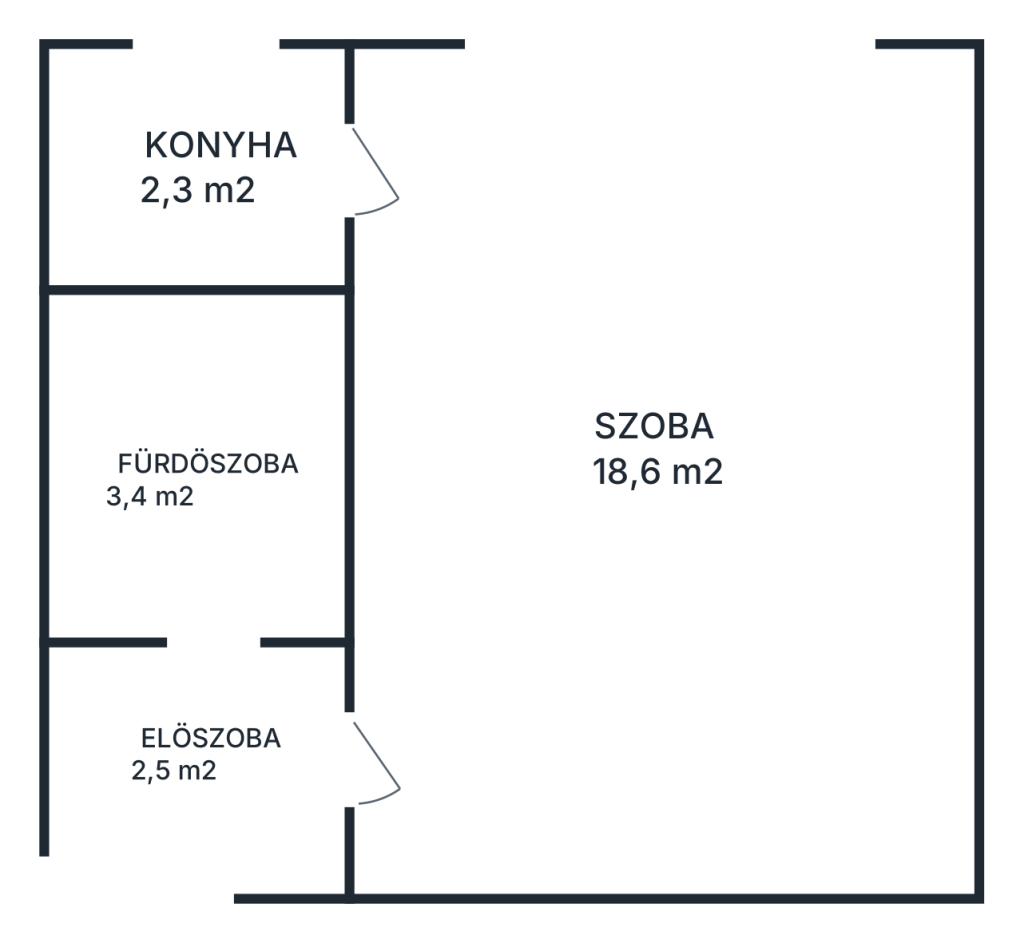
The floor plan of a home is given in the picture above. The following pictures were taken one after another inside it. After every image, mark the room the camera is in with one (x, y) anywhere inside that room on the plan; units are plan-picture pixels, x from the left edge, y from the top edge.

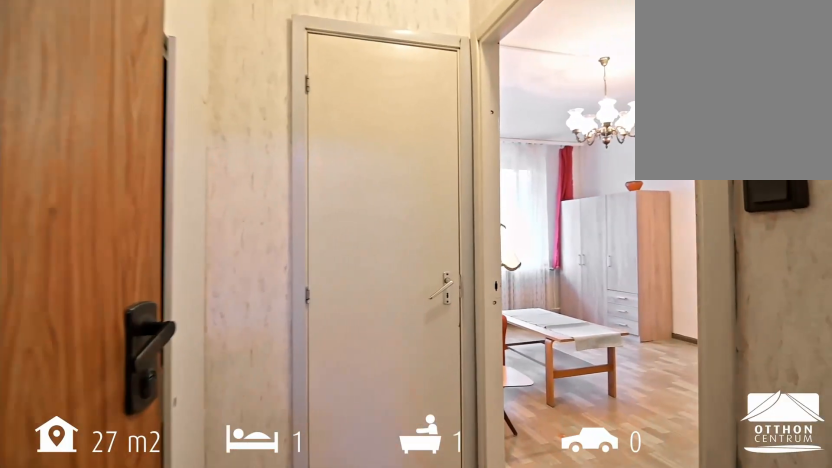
(206, 833)
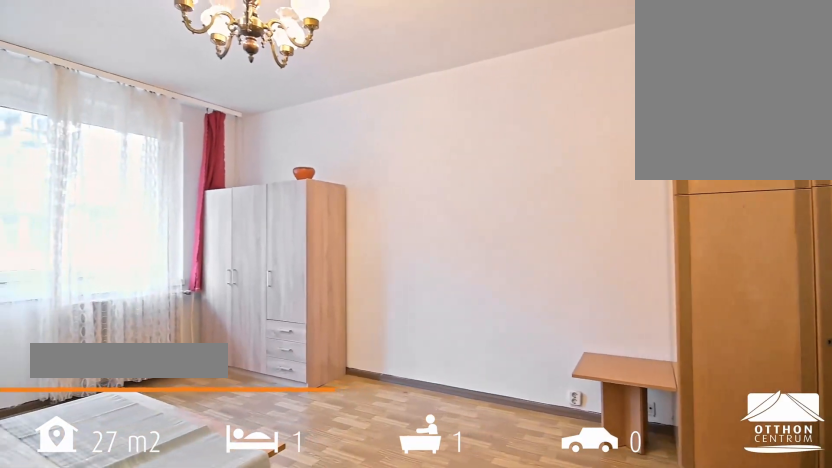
(683, 471)
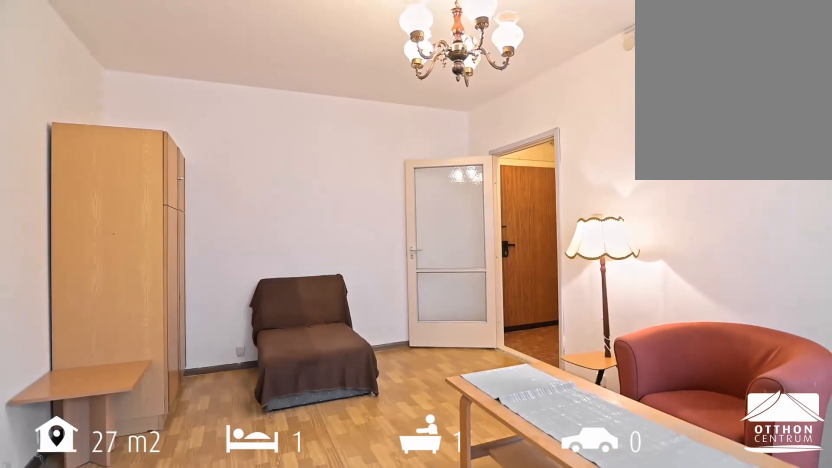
(684, 471)
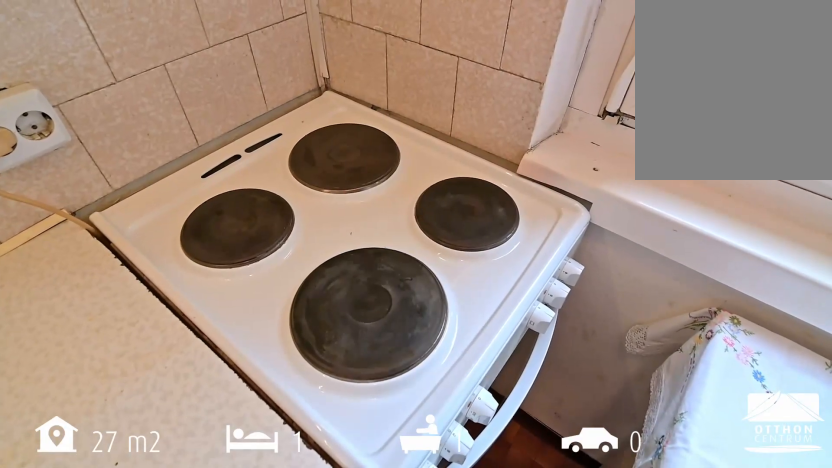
(206, 179)
